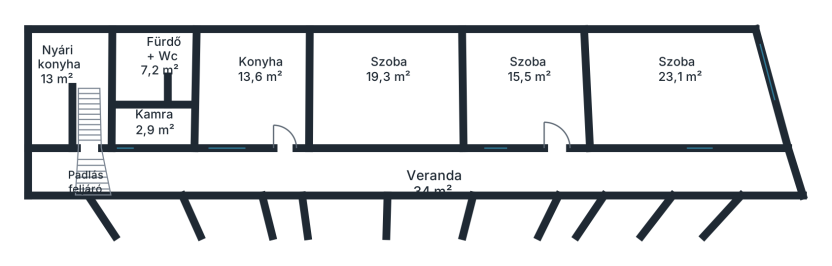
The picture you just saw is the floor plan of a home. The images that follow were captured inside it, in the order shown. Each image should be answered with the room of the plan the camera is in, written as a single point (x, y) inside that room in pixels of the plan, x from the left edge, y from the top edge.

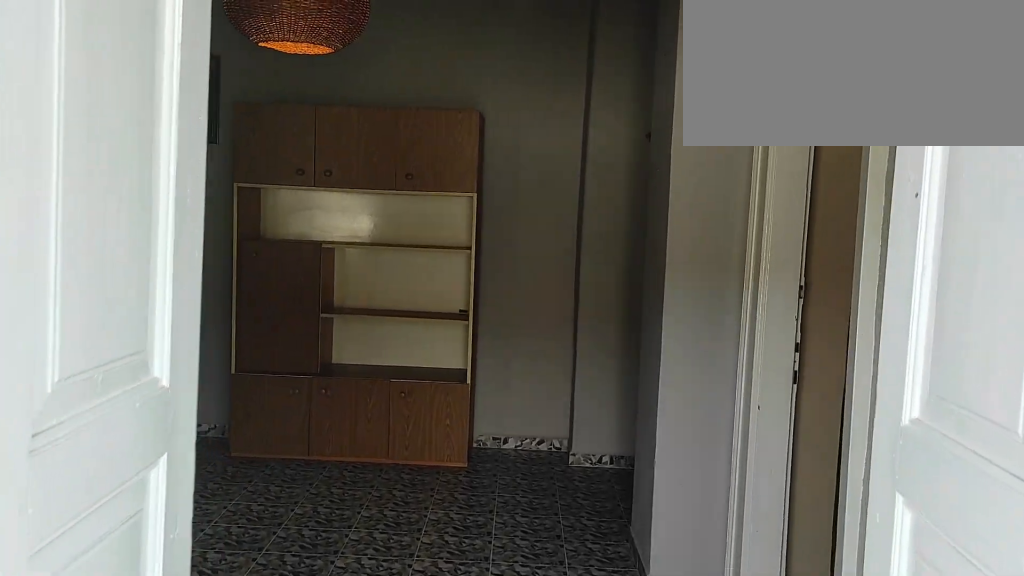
(566, 174)
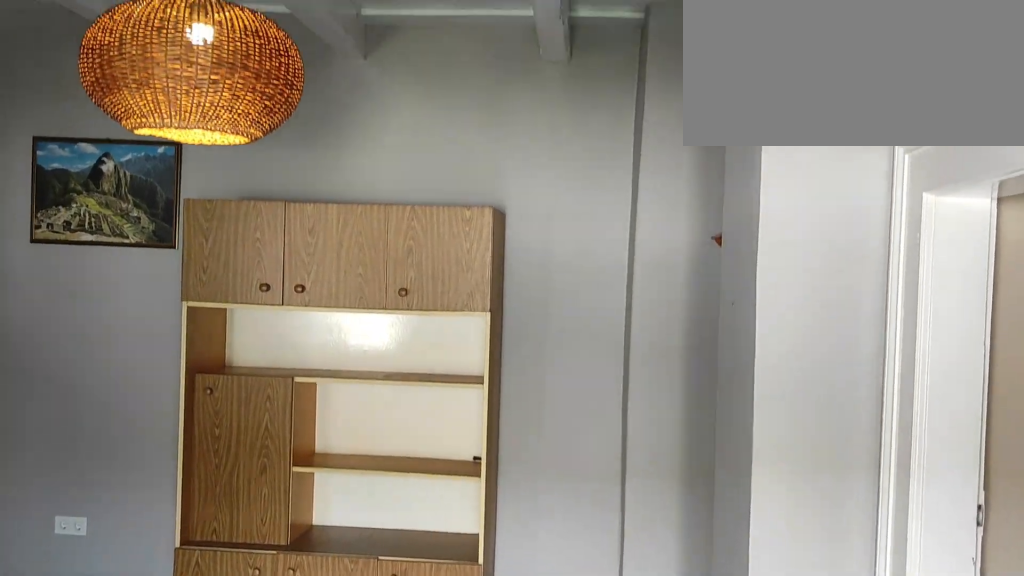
(527, 56)
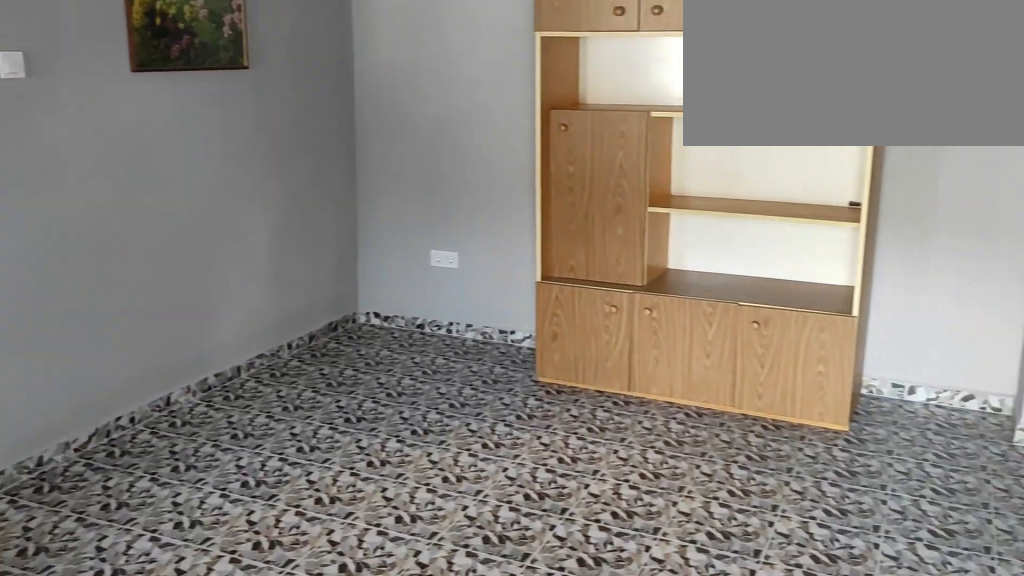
(527, 58)
